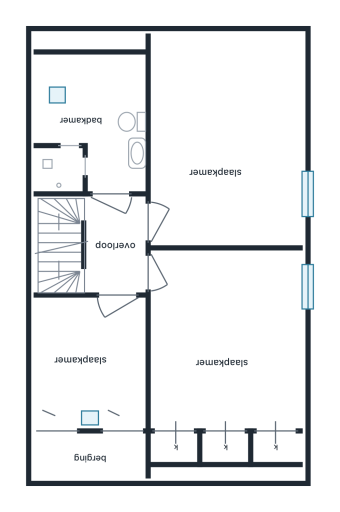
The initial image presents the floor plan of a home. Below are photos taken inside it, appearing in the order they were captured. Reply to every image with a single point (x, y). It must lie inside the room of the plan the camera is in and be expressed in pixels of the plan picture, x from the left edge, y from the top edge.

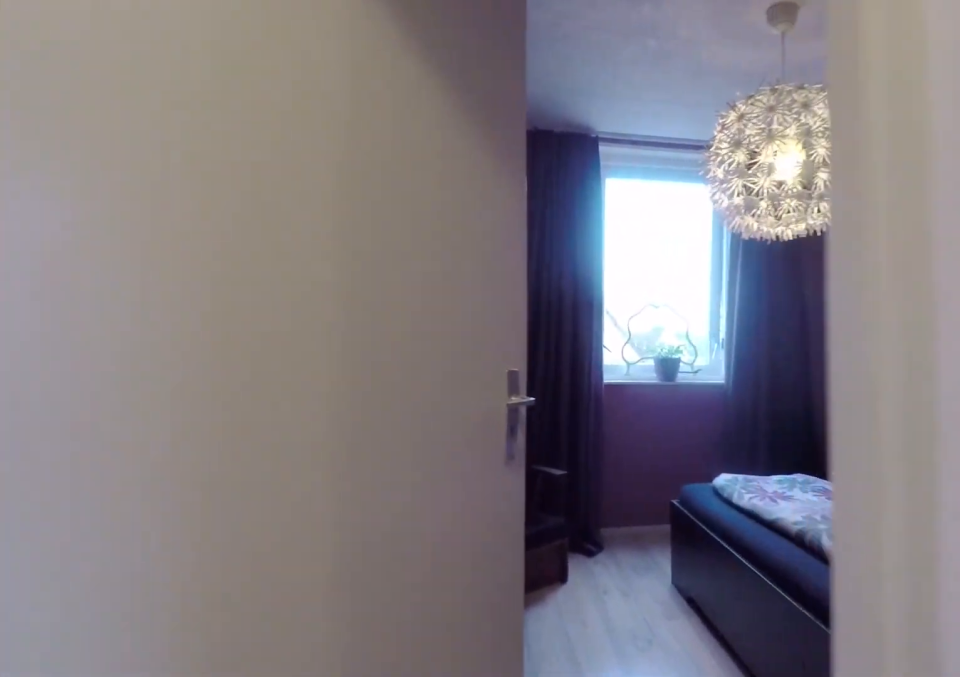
(115, 244)
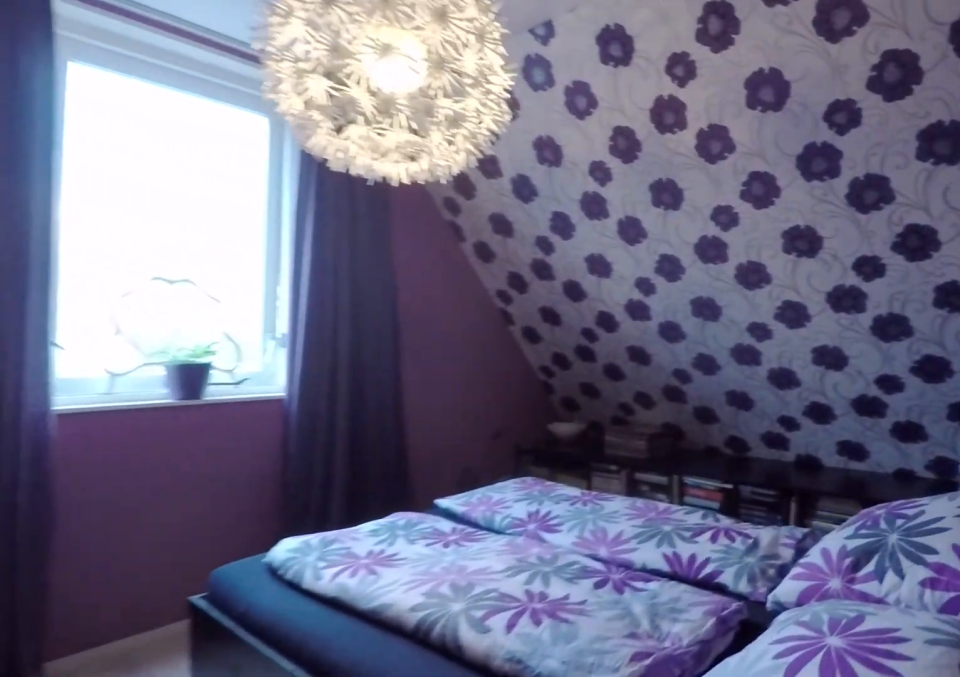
(225, 333)
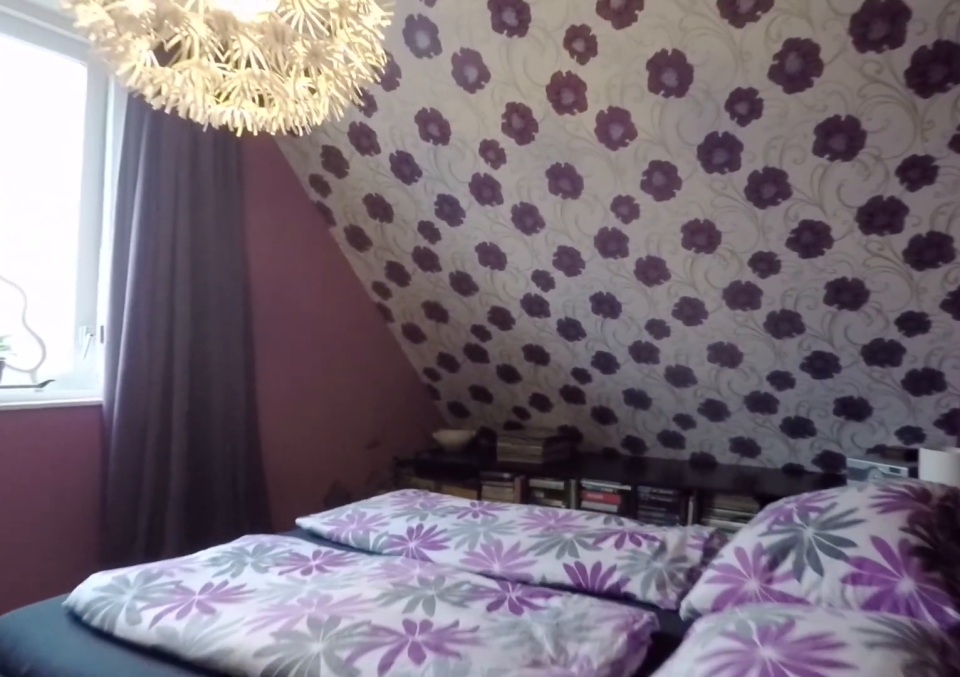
(225, 333)
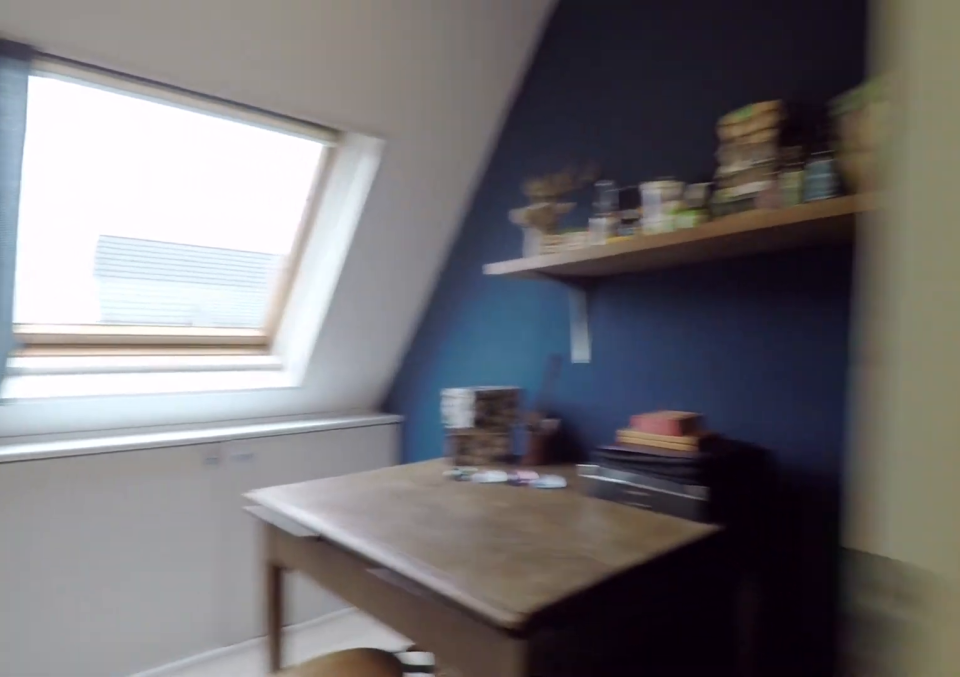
(90, 357)
